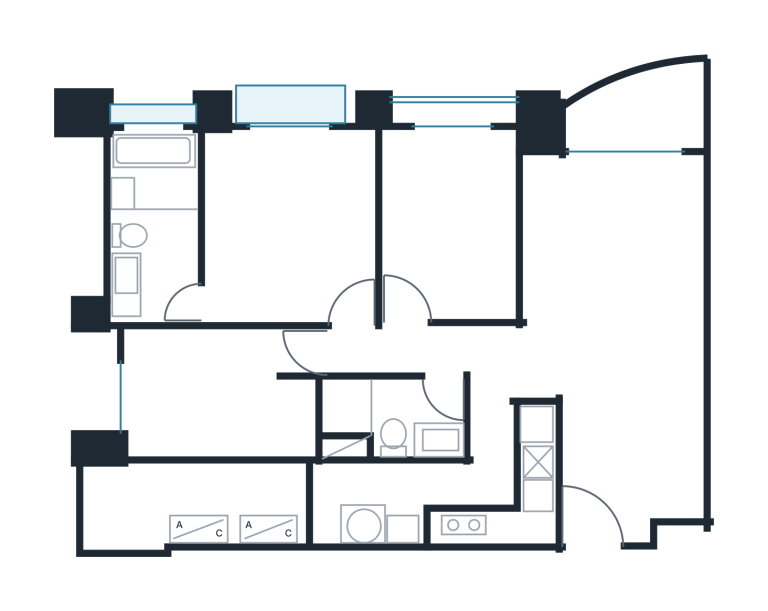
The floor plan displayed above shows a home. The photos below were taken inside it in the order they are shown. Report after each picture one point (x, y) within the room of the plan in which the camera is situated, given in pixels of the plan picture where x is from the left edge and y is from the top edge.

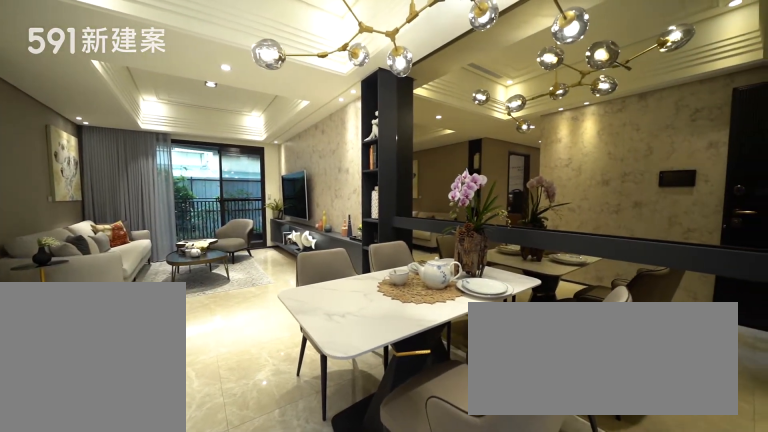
(636, 410)
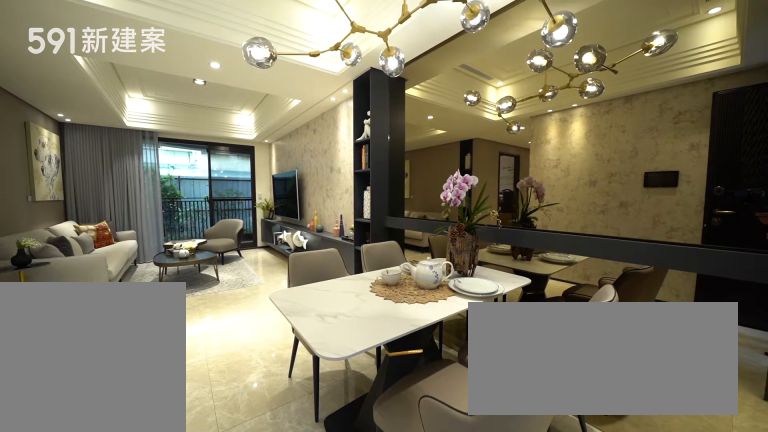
(636, 410)
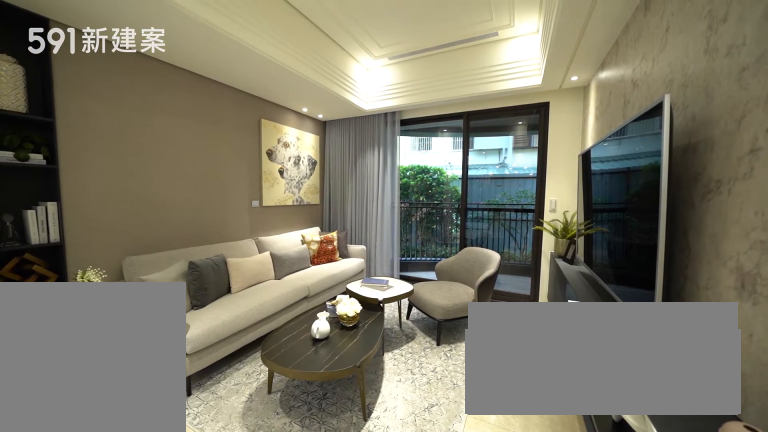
(616, 234)
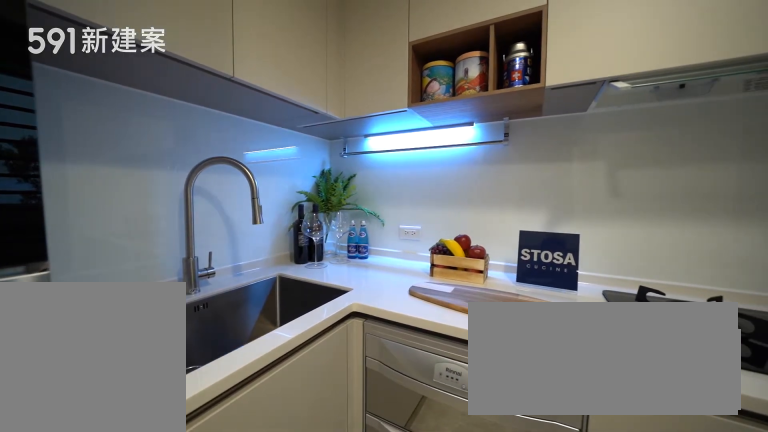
(487, 504)
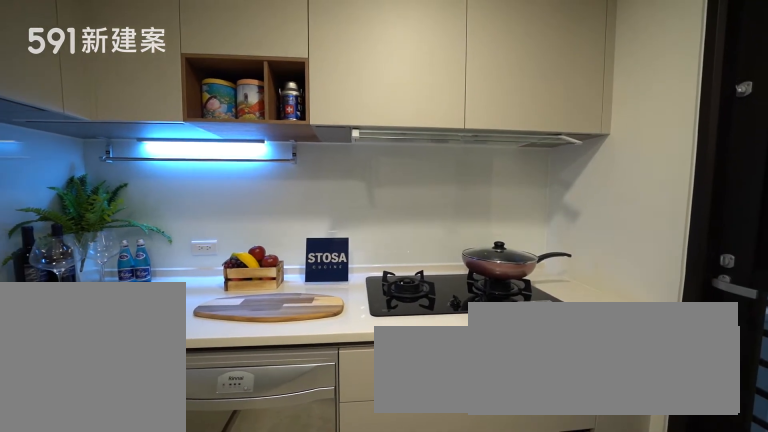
(487, 504)
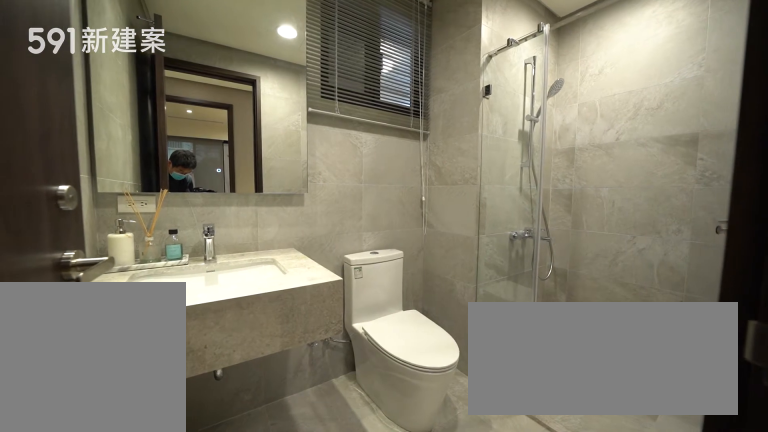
(393, 416)
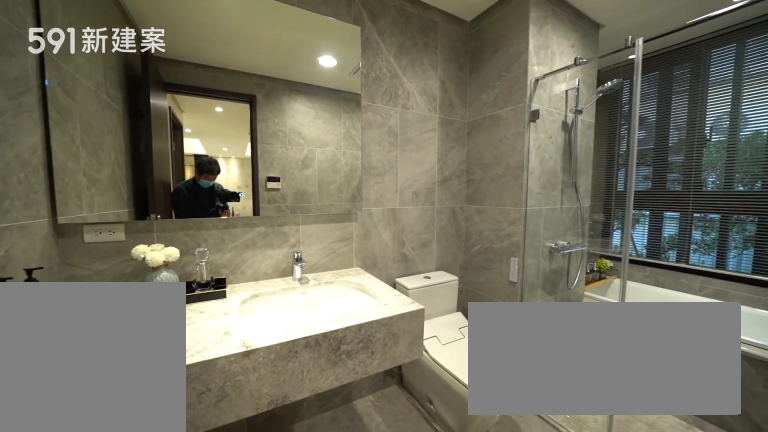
(156, 222)
